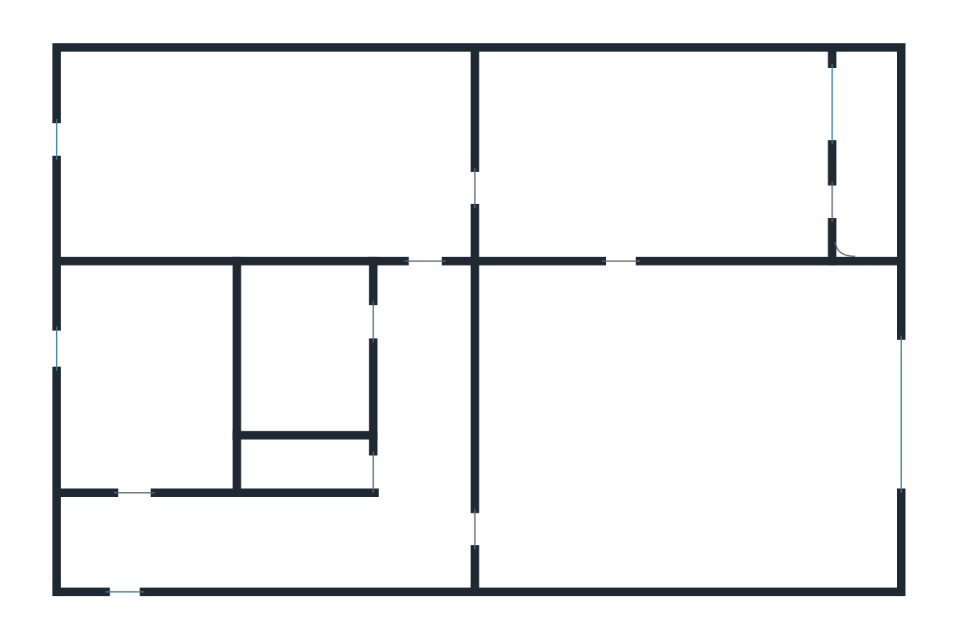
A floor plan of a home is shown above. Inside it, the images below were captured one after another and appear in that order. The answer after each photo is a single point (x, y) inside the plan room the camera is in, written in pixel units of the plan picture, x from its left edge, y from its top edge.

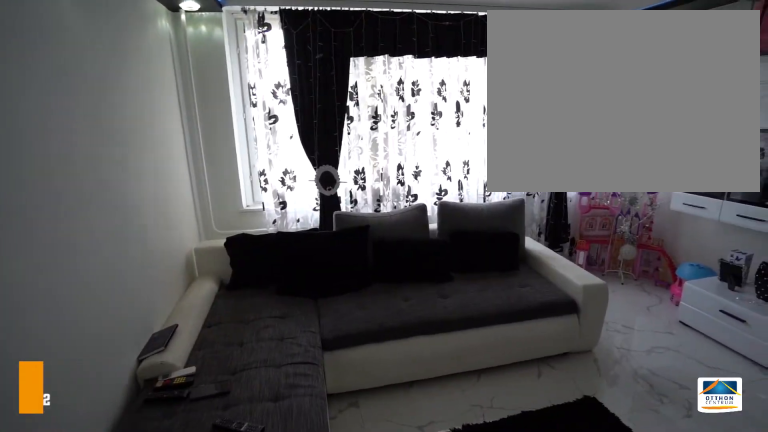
(681, 428)
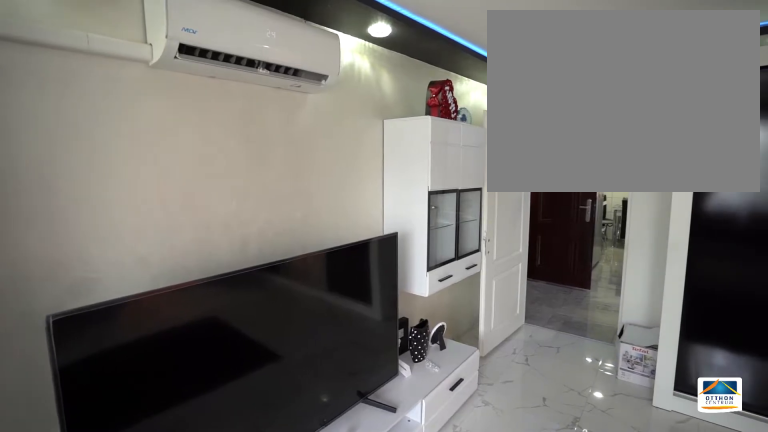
(681, 428)
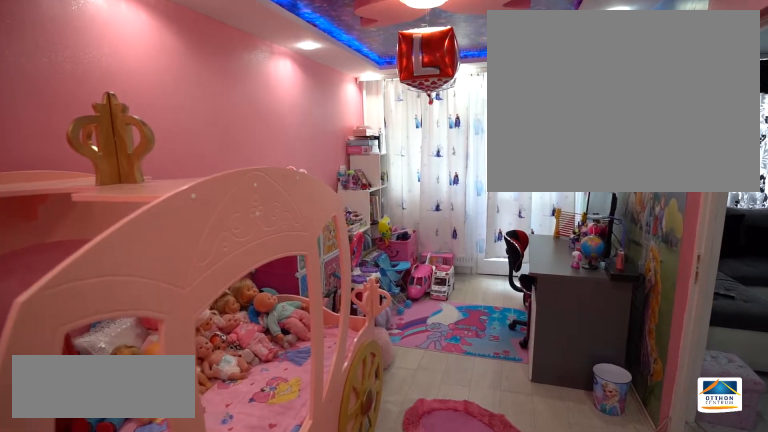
(647, 144)
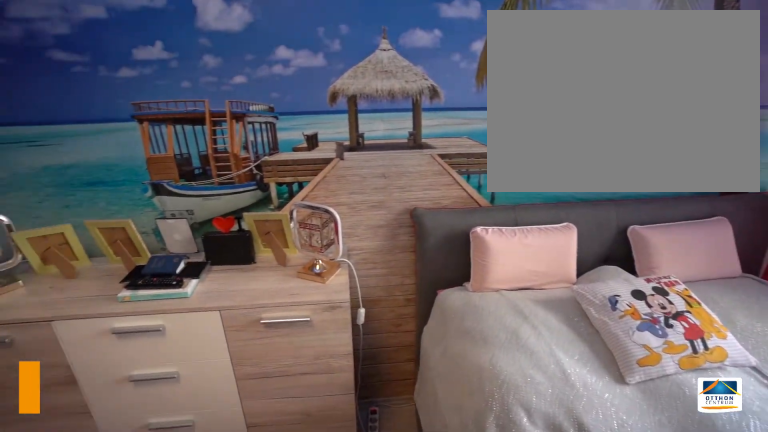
(262, 165)
